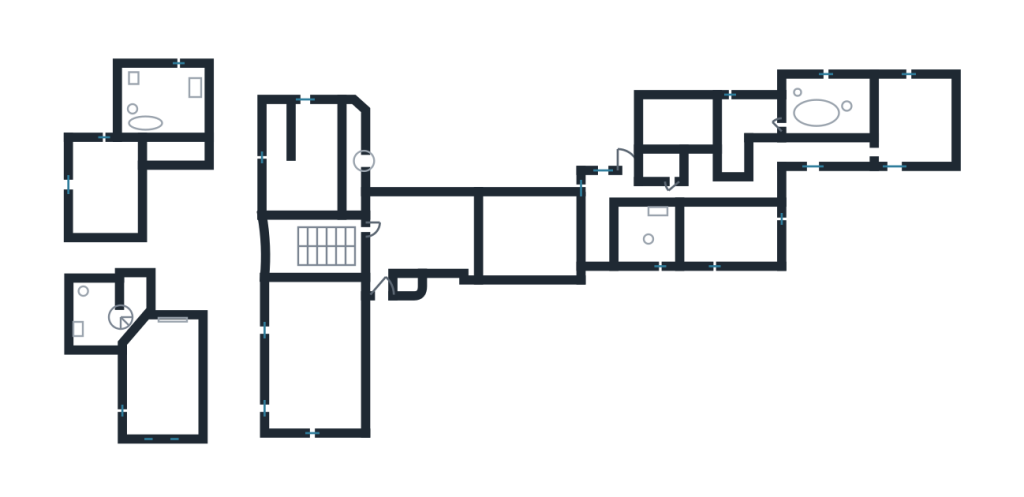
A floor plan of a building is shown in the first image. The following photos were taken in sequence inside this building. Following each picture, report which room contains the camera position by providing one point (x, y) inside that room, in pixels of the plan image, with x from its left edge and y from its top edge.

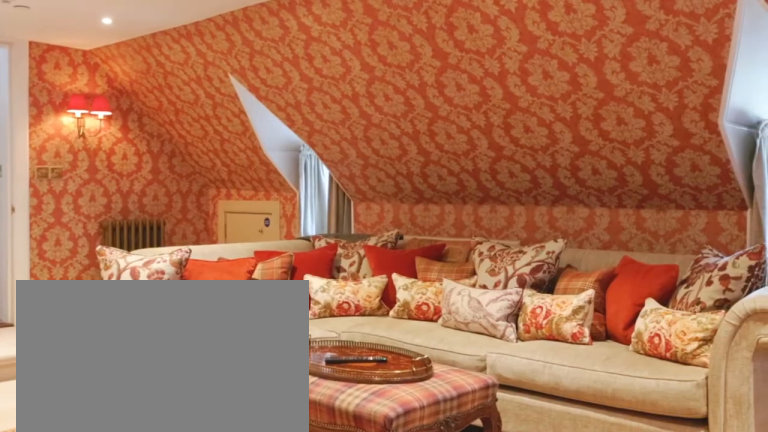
(419, 240)
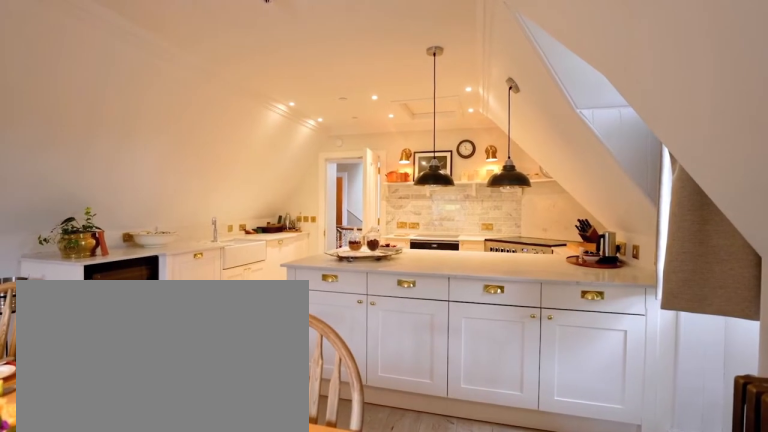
(303, 155)
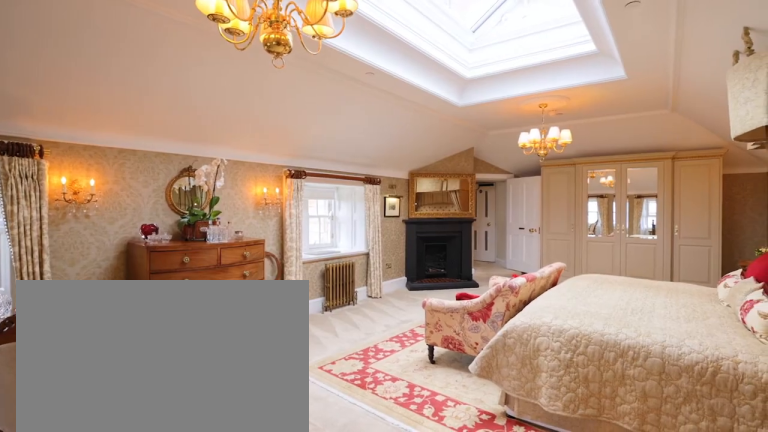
(162, 376)
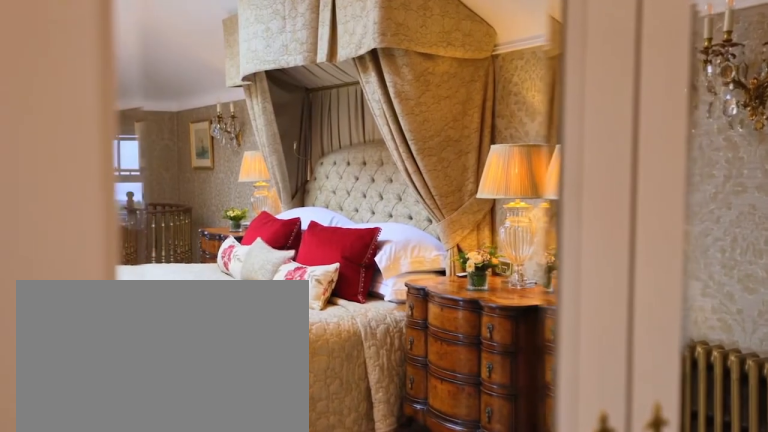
(162, 376)
